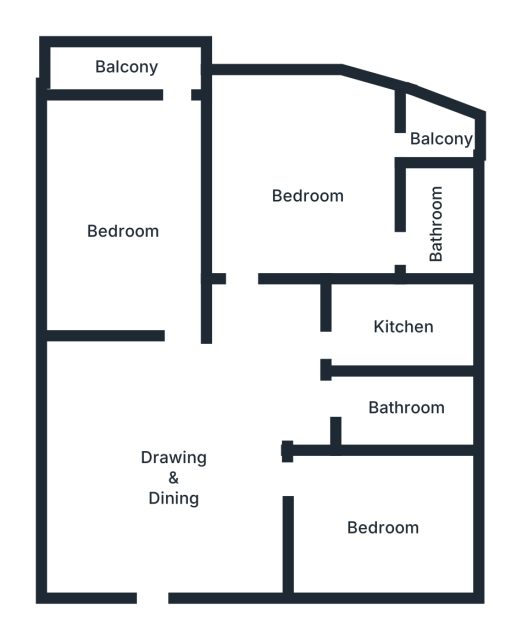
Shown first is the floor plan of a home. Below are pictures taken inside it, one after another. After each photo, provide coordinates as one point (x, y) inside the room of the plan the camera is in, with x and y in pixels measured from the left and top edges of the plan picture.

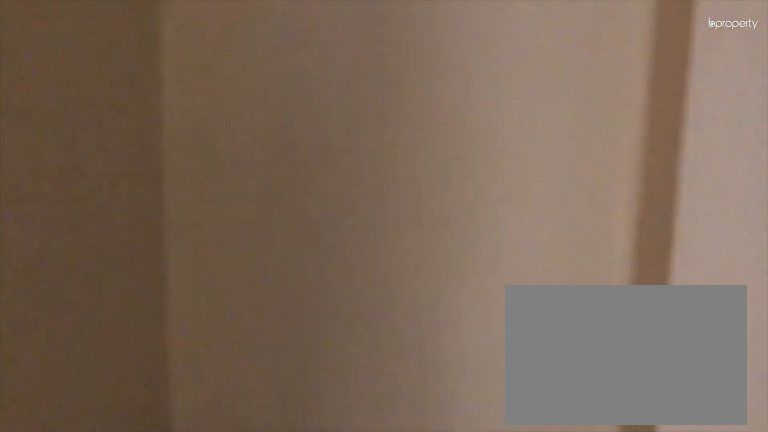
(181, 469)
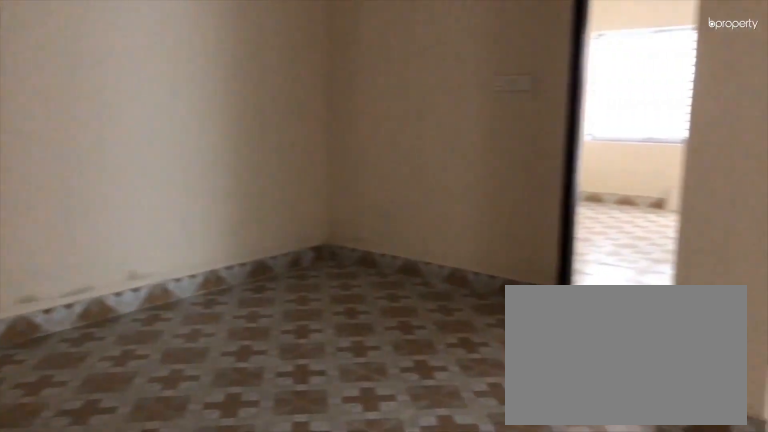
(181, 469)
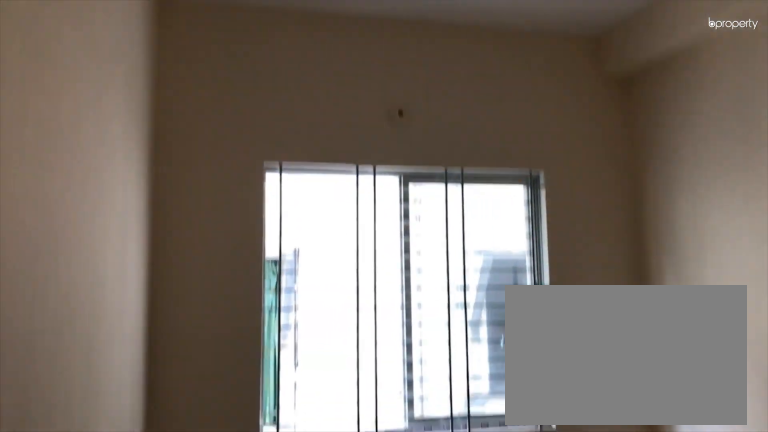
(385, 527)
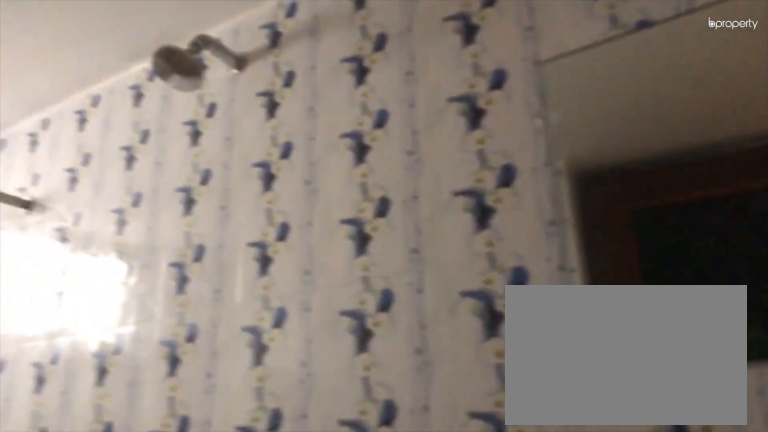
(404, 411)
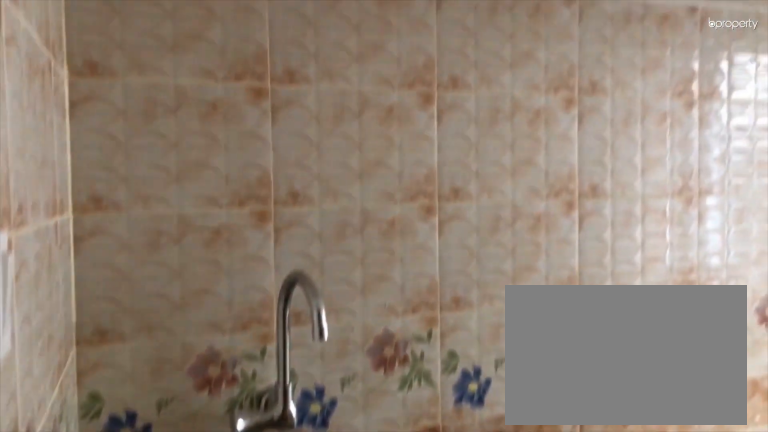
(404, 328)
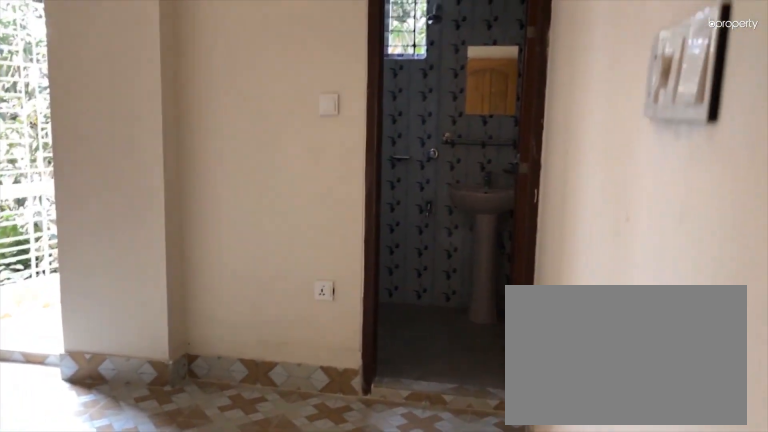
(314, 193)
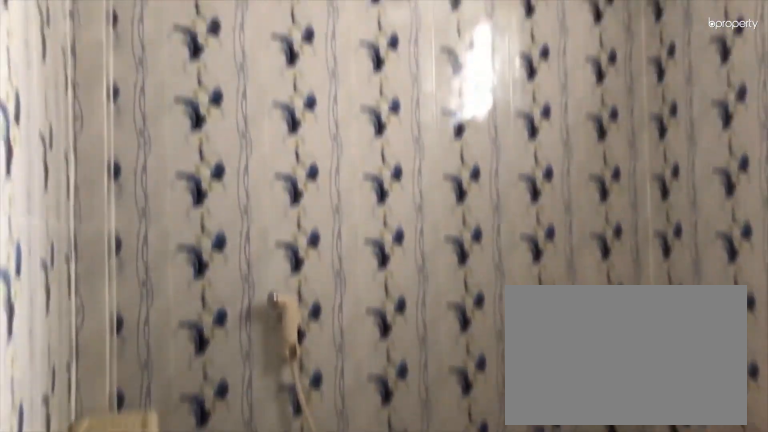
(434, 213)
